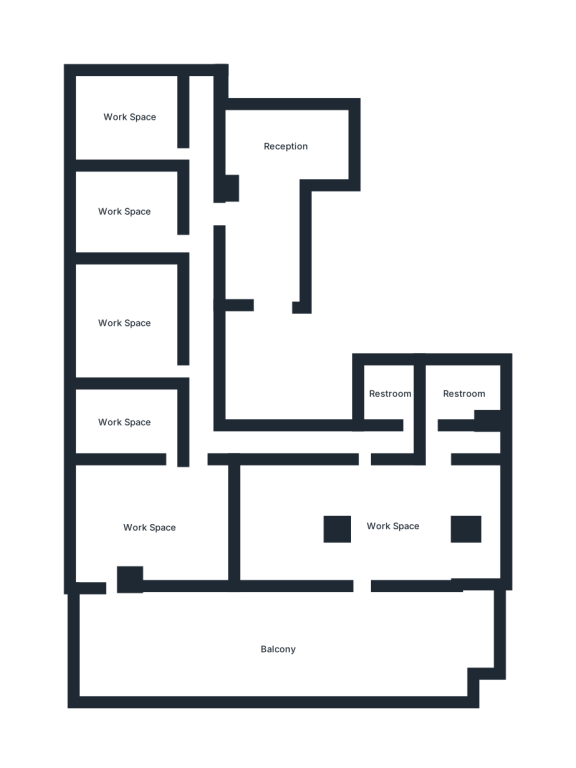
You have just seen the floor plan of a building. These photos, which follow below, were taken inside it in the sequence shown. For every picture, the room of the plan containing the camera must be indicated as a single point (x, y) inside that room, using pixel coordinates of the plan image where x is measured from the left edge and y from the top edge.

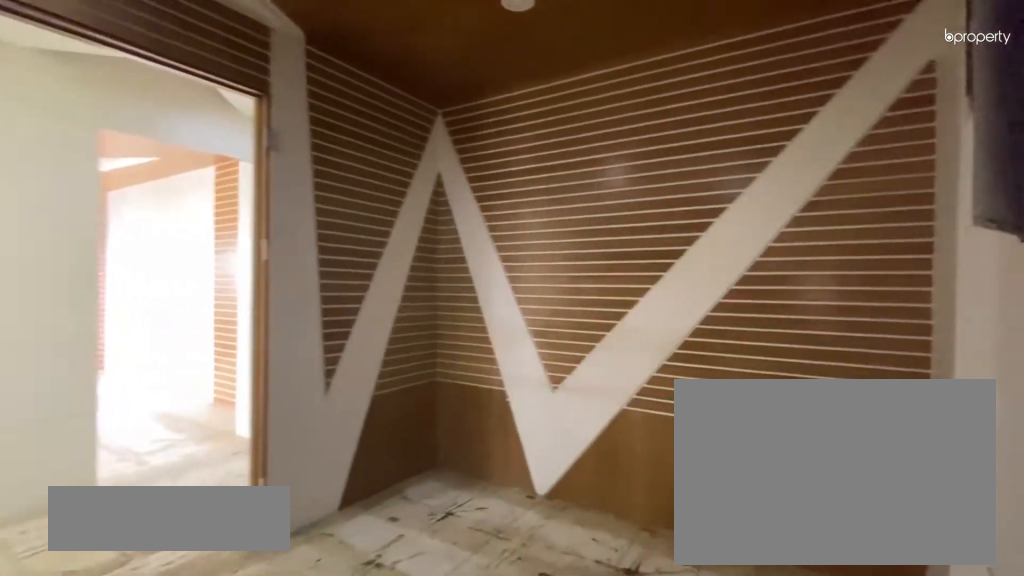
(269, 153)
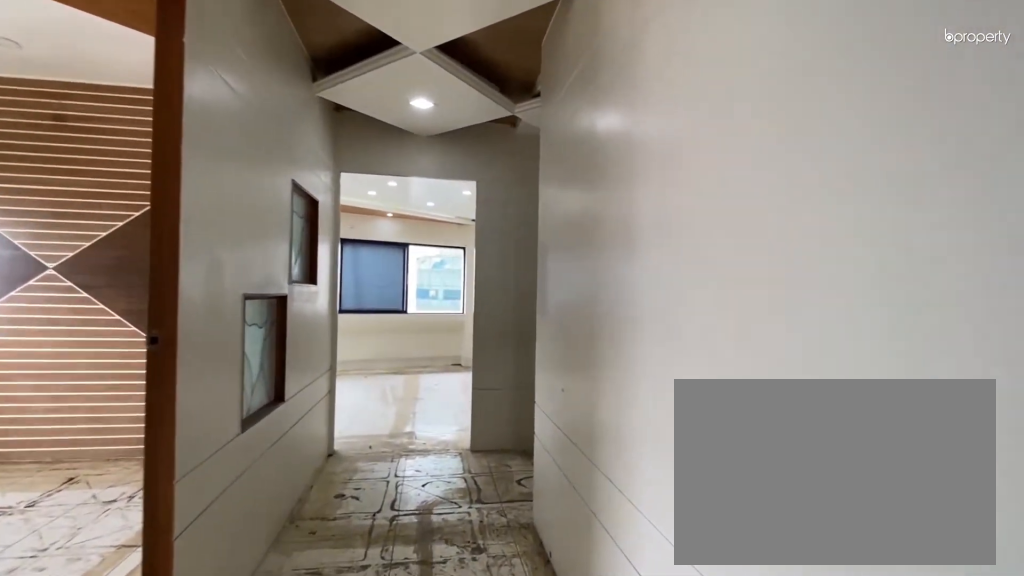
(202, 188)
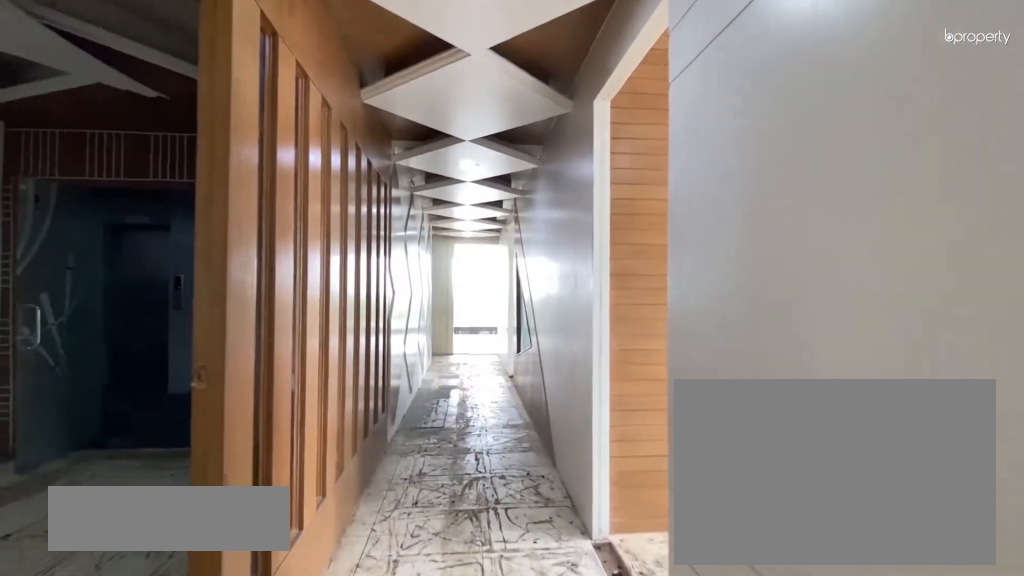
(201, 379)
